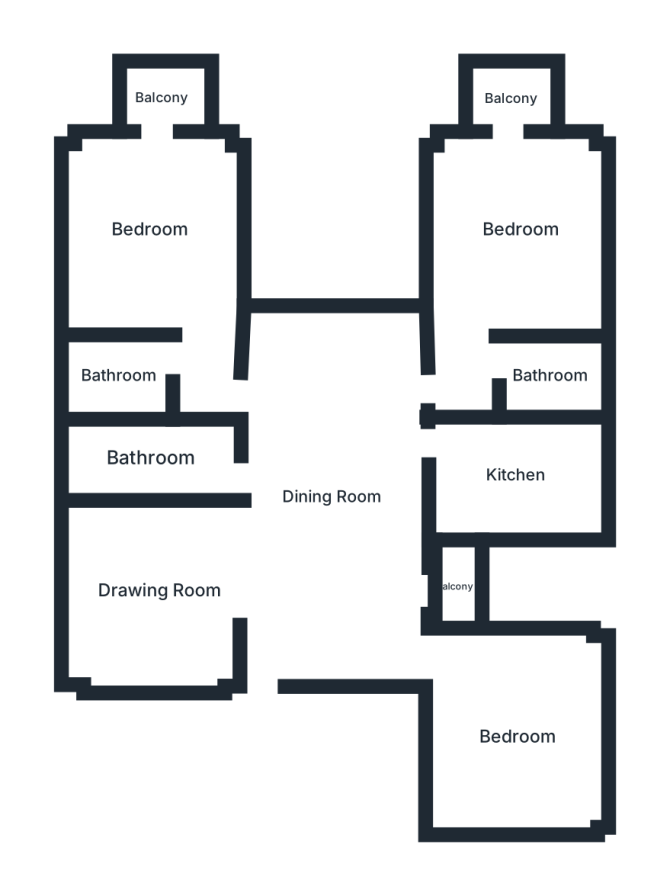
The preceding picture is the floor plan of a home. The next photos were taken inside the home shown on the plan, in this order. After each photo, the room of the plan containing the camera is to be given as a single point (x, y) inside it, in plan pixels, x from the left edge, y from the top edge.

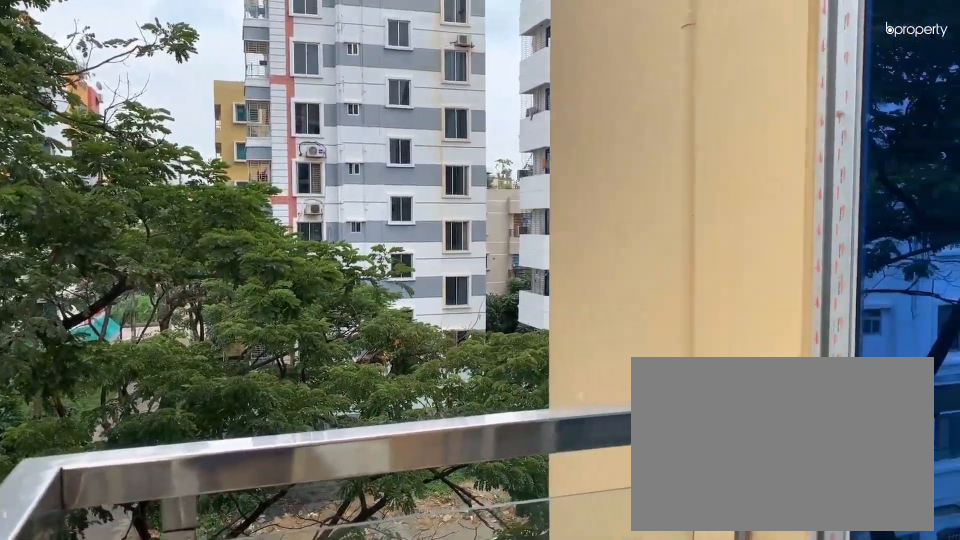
(510, 96)
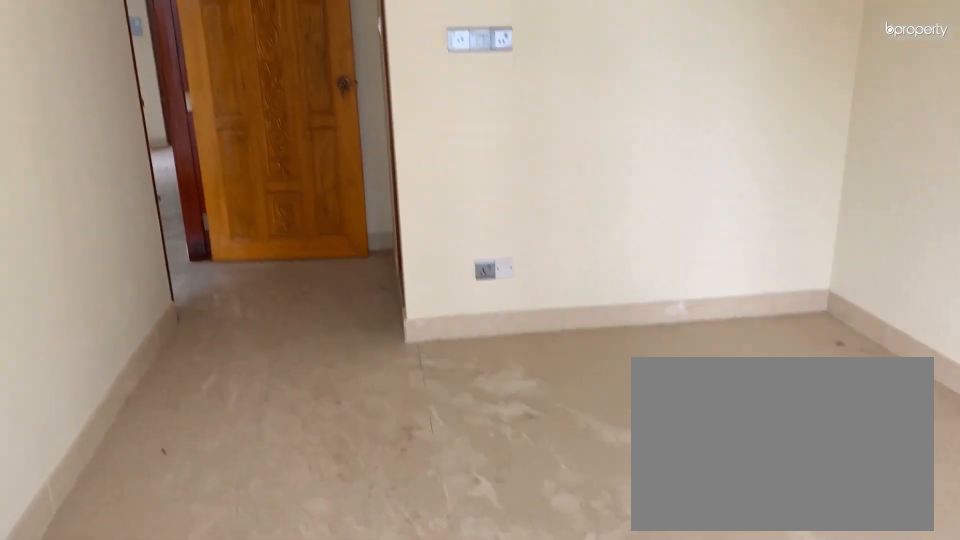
(152, 230)
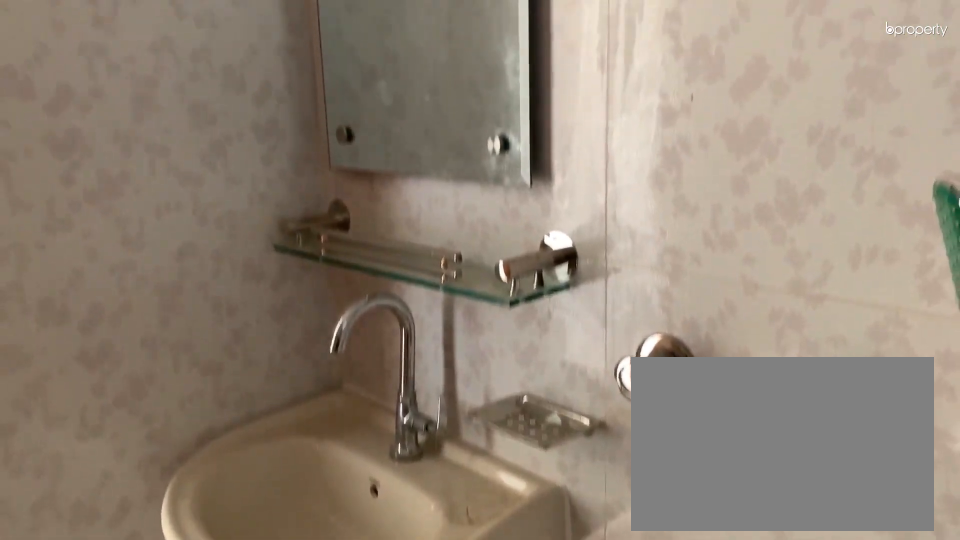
(119, 369)
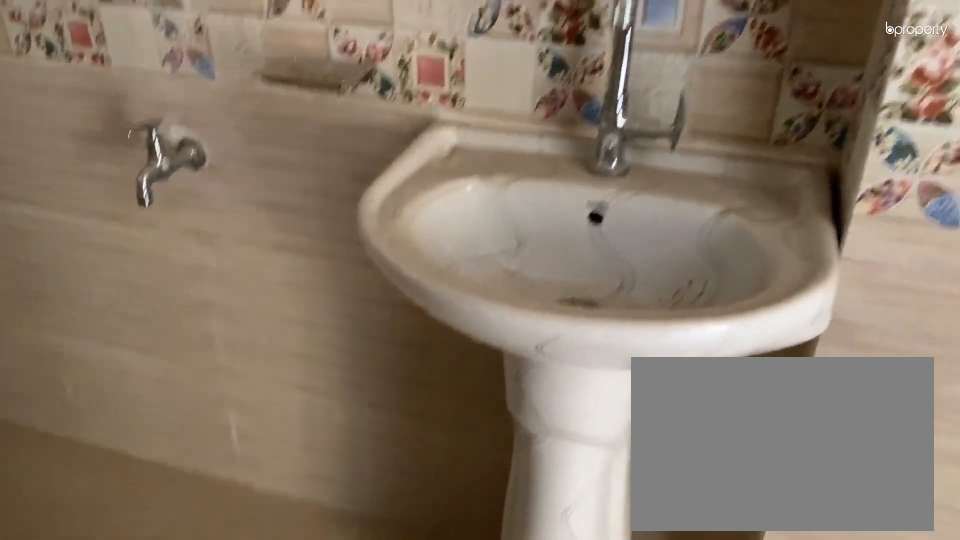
(152, 459)
